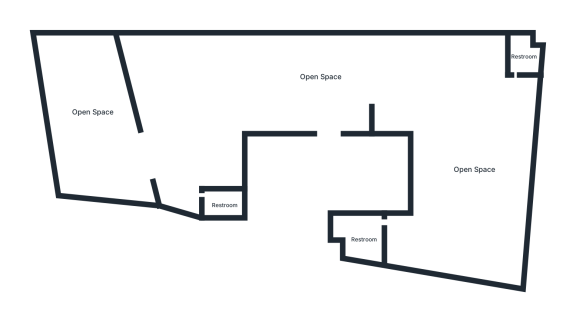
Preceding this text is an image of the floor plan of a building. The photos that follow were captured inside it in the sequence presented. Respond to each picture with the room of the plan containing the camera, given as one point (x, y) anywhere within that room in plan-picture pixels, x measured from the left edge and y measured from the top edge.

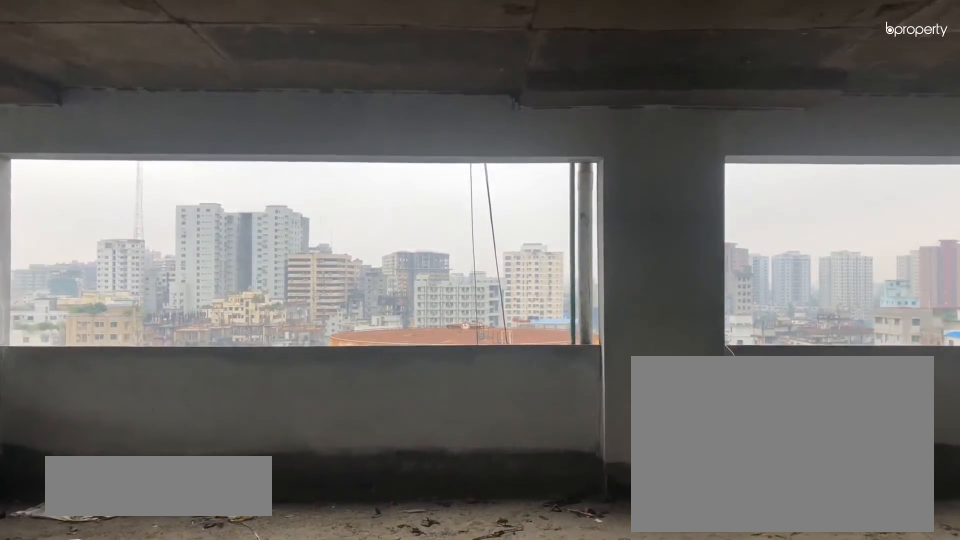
(324, 88)
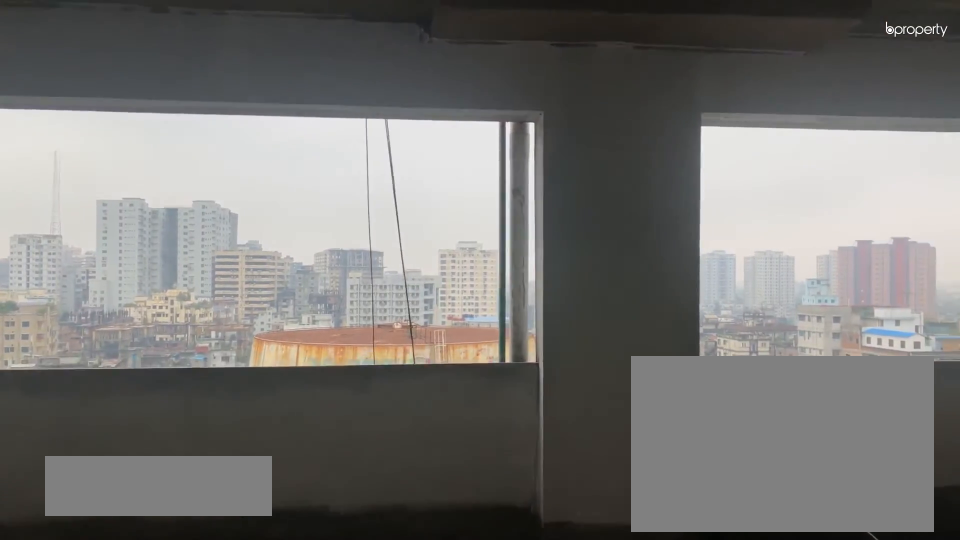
(324, 88)
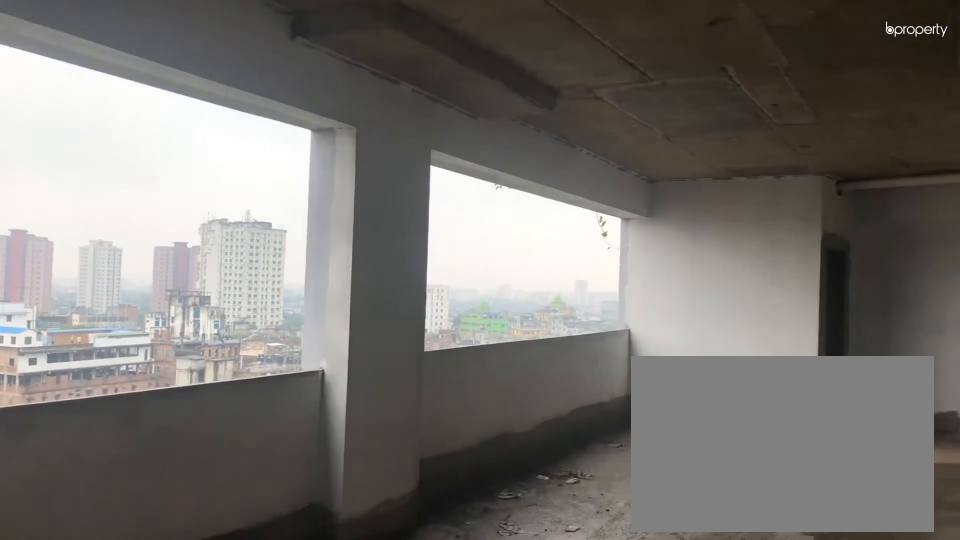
(392, 61)
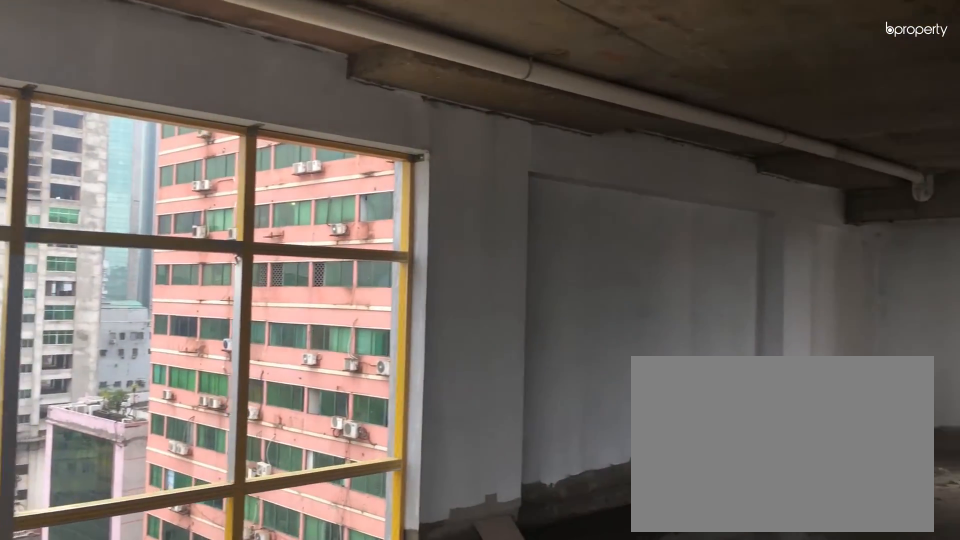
(507, 199)
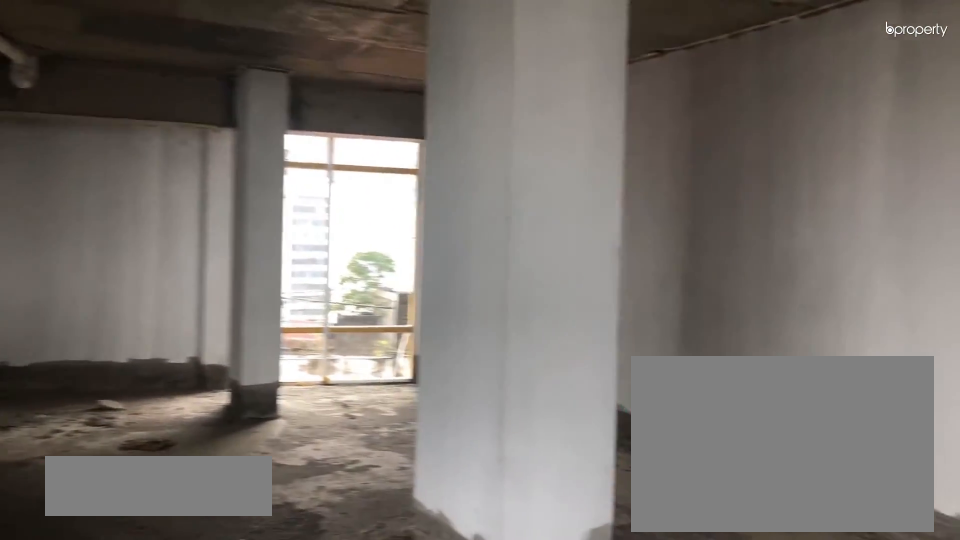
(435, 233)
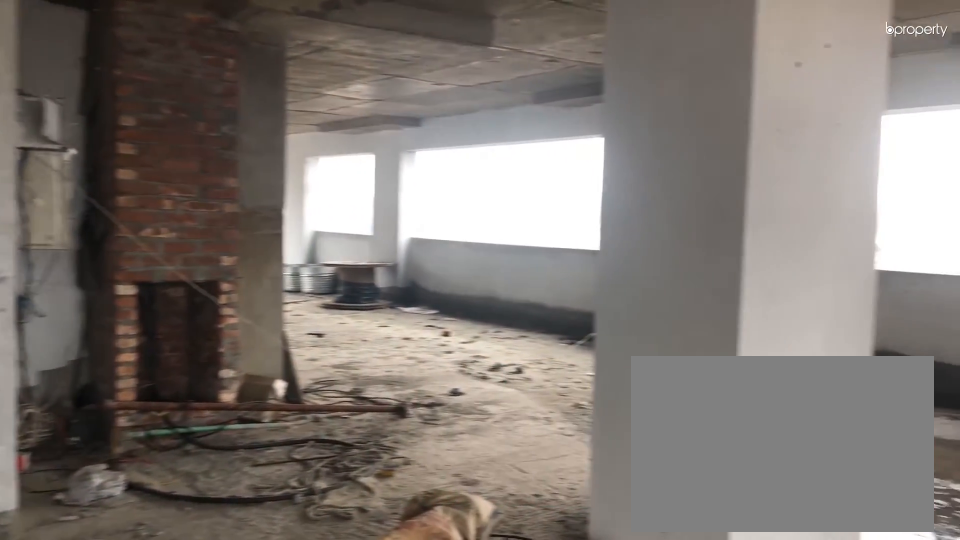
(442, 109)
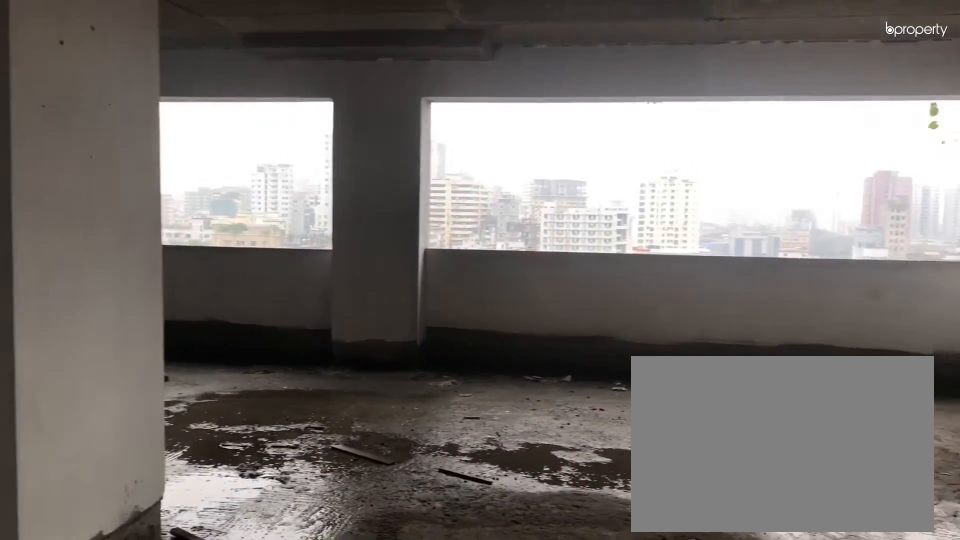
(442, 109)
